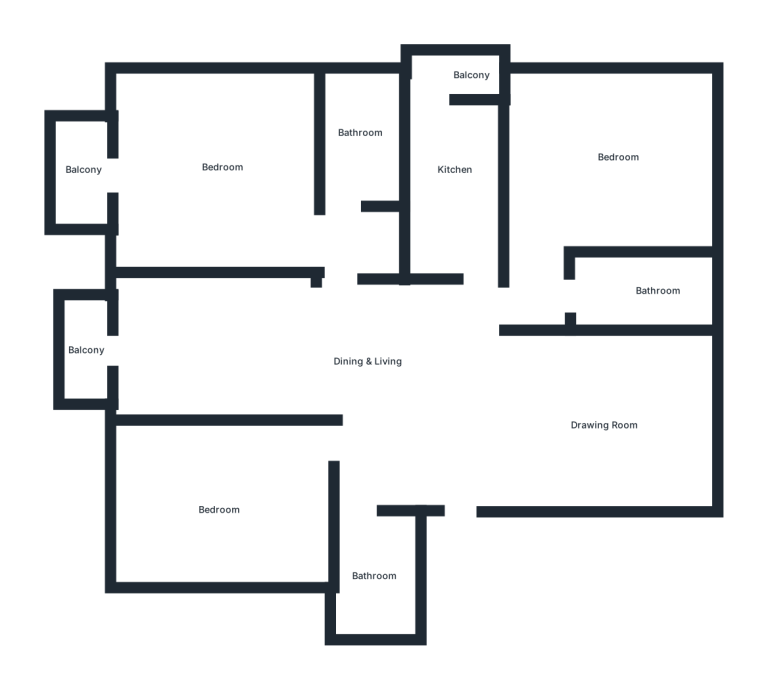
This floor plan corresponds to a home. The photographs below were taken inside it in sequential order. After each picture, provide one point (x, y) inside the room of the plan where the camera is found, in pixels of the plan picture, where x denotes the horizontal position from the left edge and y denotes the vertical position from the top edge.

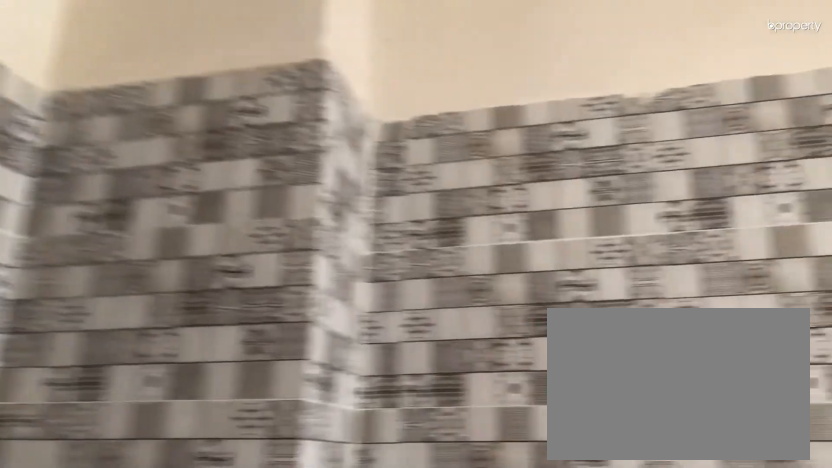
(452, 181)
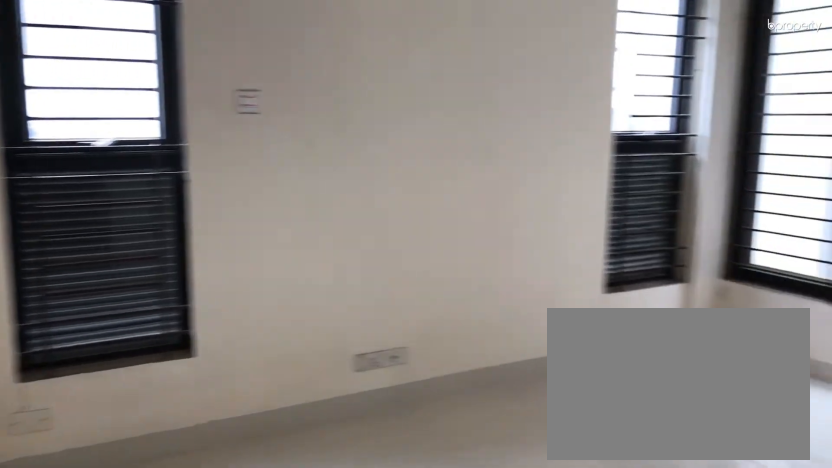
(613, 160)
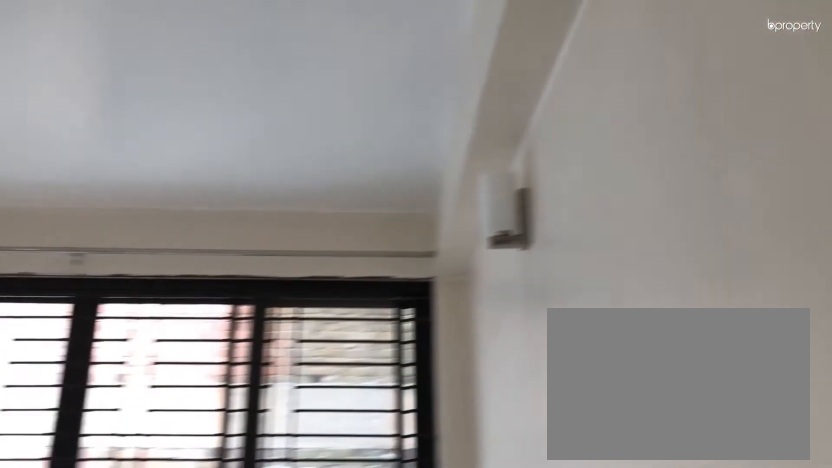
(613, 160)
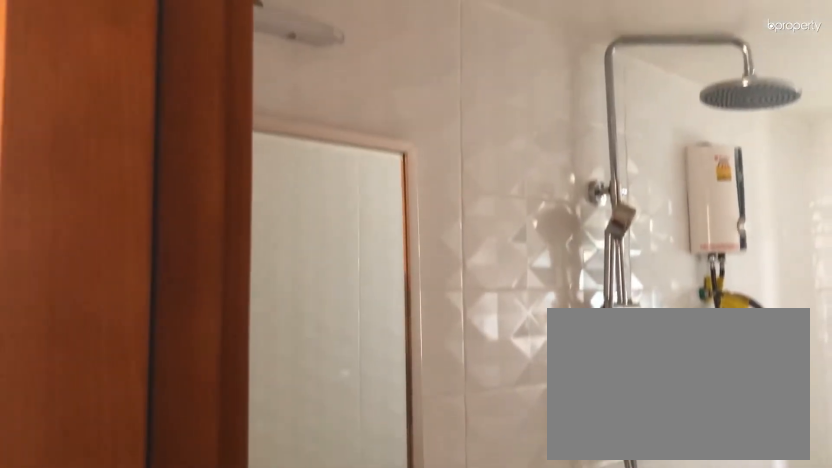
(643, 288)
